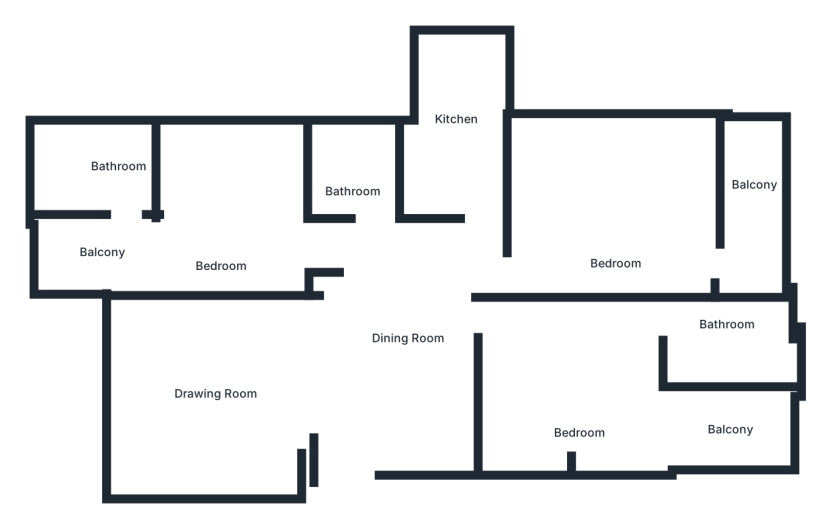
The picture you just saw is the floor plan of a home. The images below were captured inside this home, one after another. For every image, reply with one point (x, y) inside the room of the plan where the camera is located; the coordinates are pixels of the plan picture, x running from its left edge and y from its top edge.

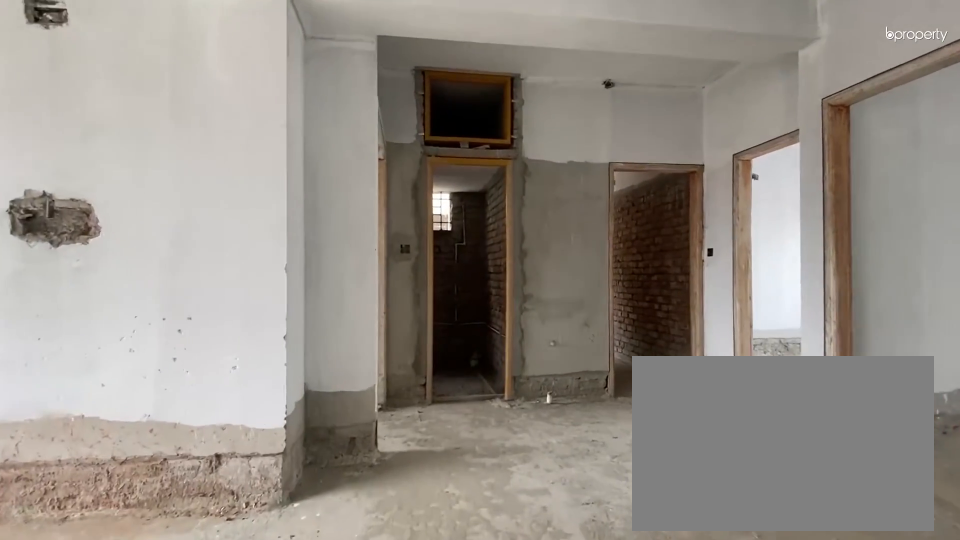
(411, 334)
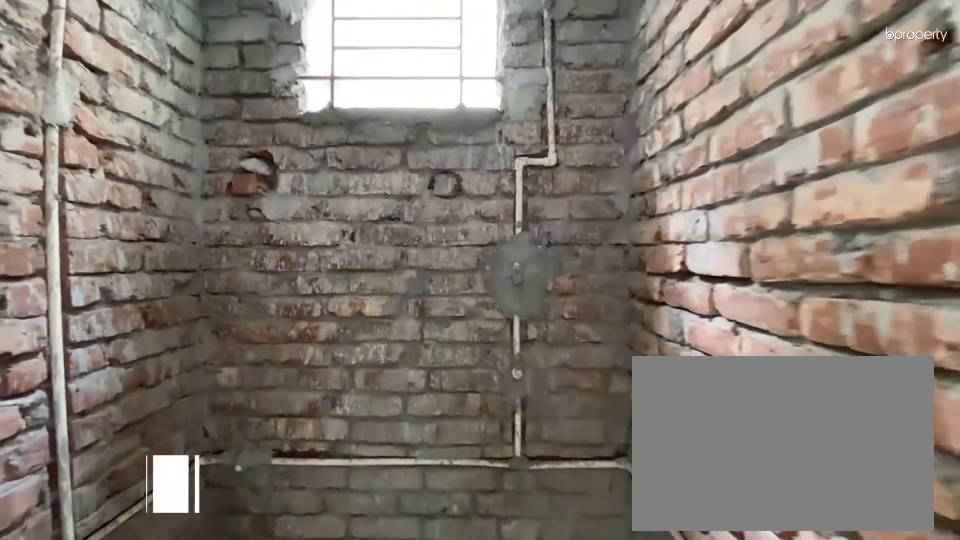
(353, 167)
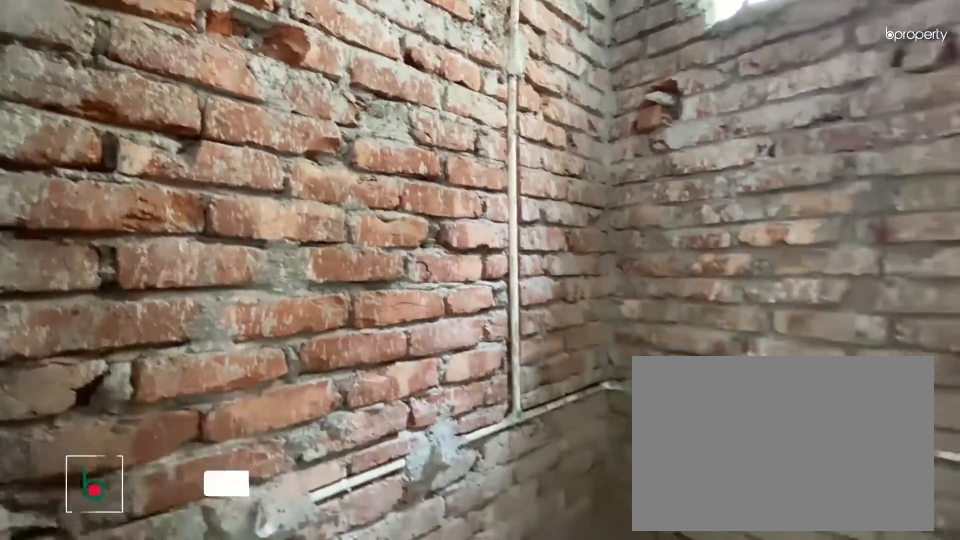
(353, 167)
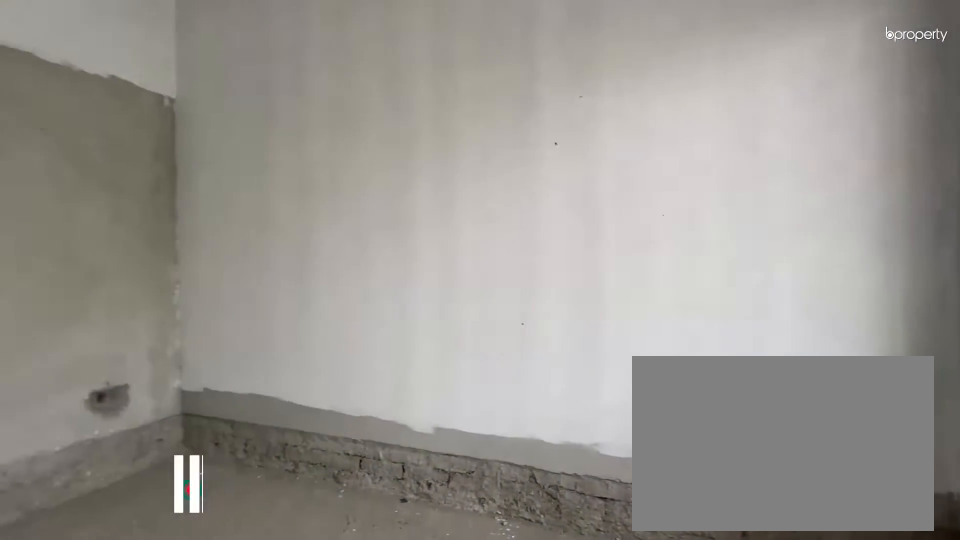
(611, 230)
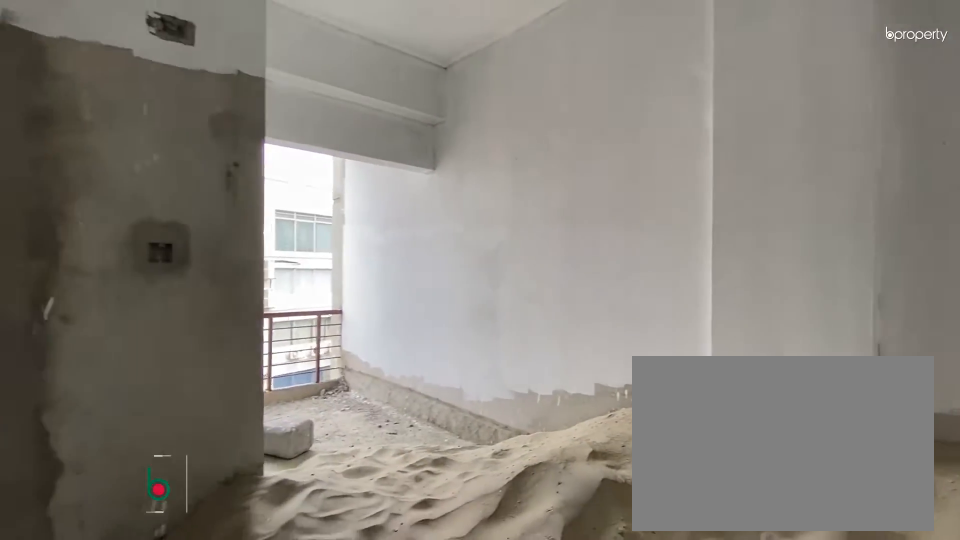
(591, 410)
